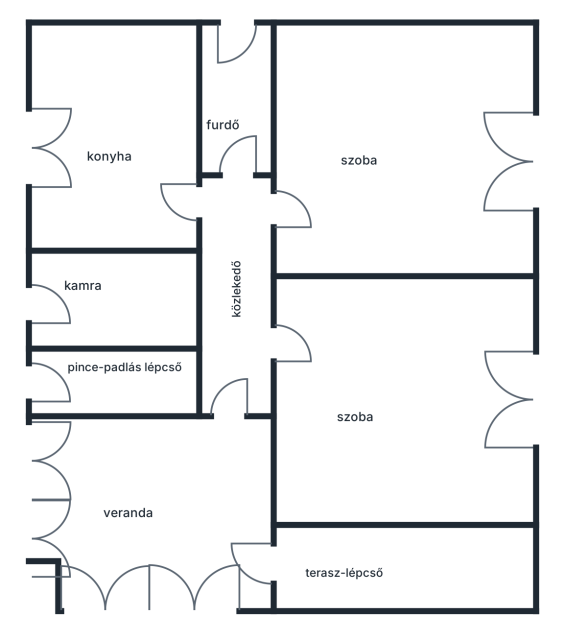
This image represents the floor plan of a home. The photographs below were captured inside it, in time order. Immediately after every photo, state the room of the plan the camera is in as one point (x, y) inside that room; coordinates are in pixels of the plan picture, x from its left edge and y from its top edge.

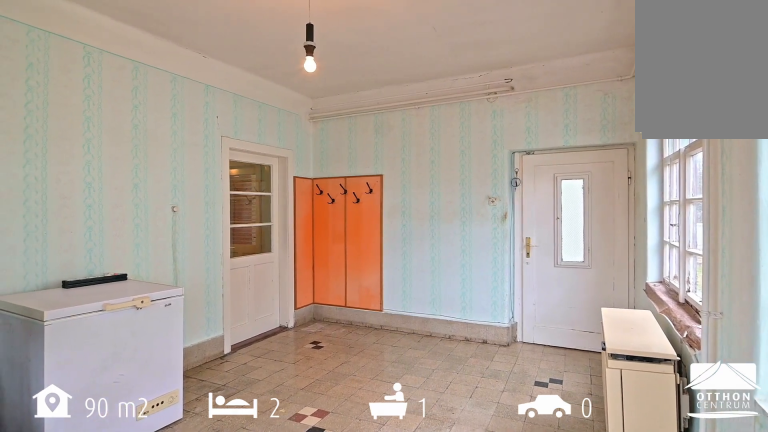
(194, 503)
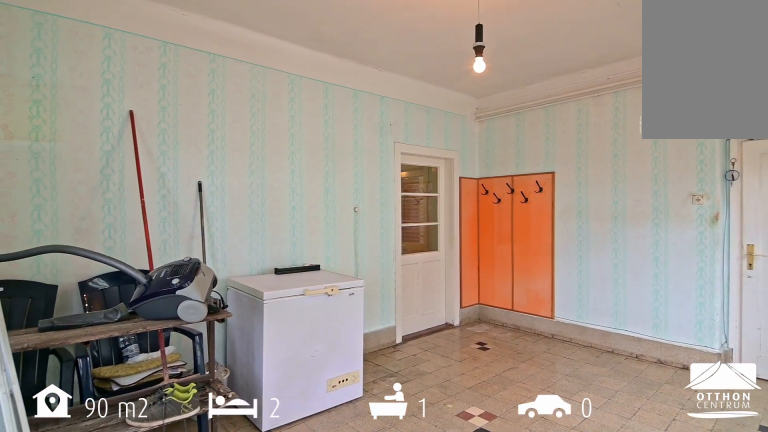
(194, 503)
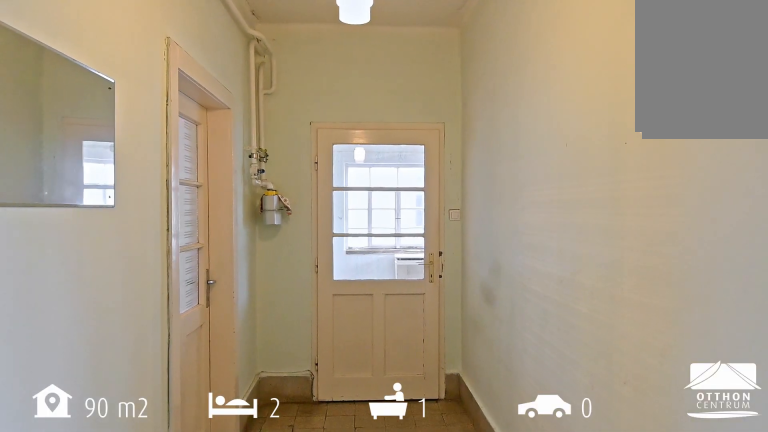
(231, 338)
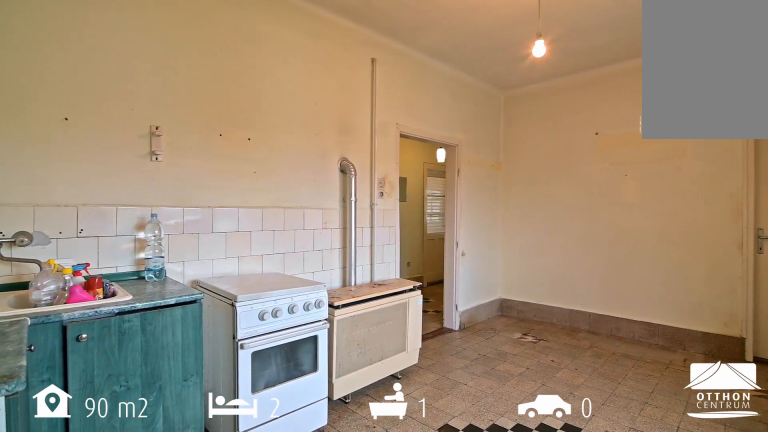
(130, 128)
